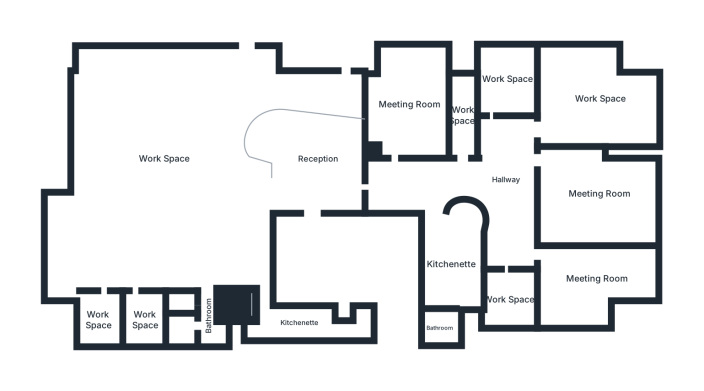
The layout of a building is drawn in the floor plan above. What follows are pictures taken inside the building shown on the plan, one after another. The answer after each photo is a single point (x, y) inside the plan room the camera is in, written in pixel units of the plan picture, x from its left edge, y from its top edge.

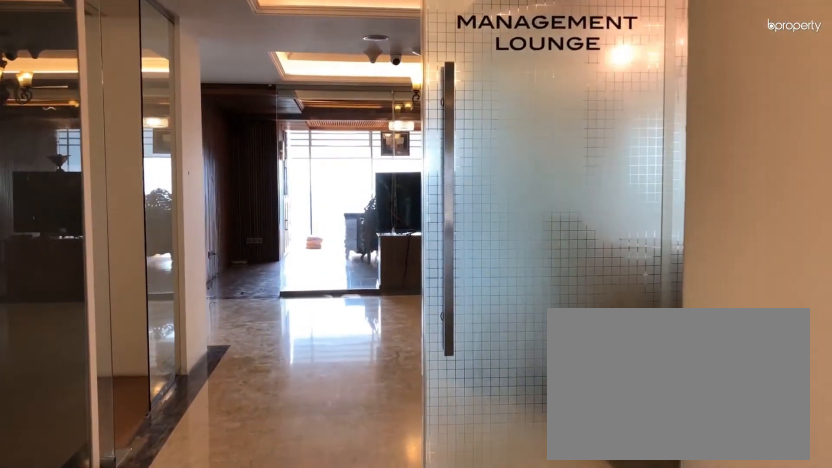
(395, 183)
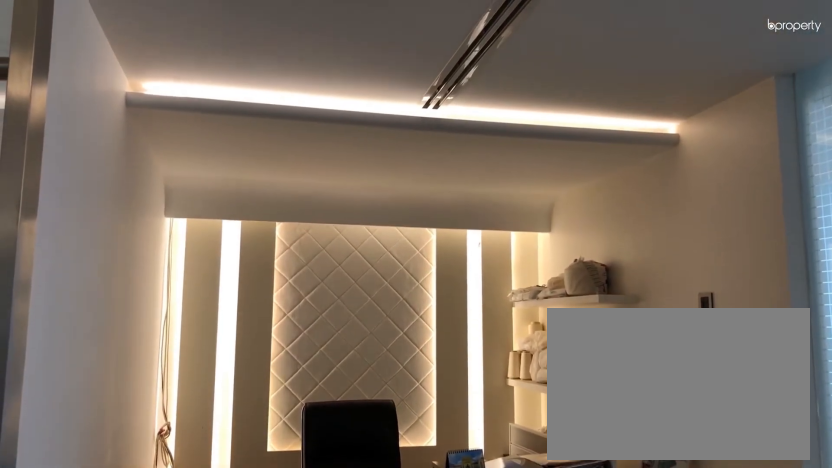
(463, 116)
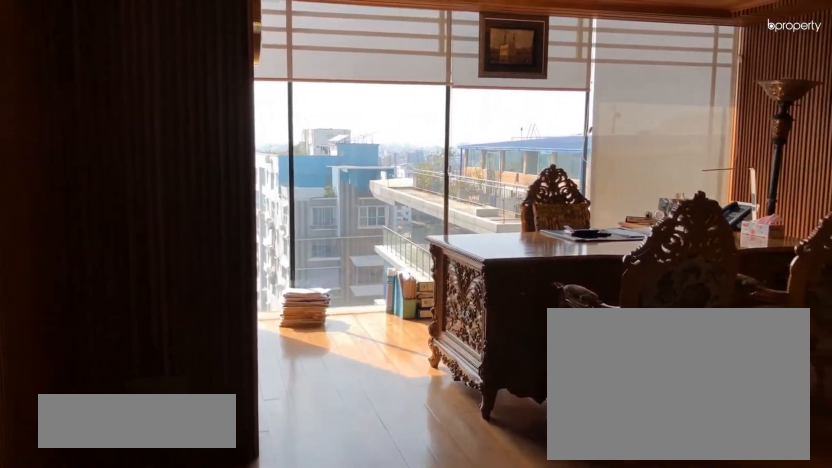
(599, 194)
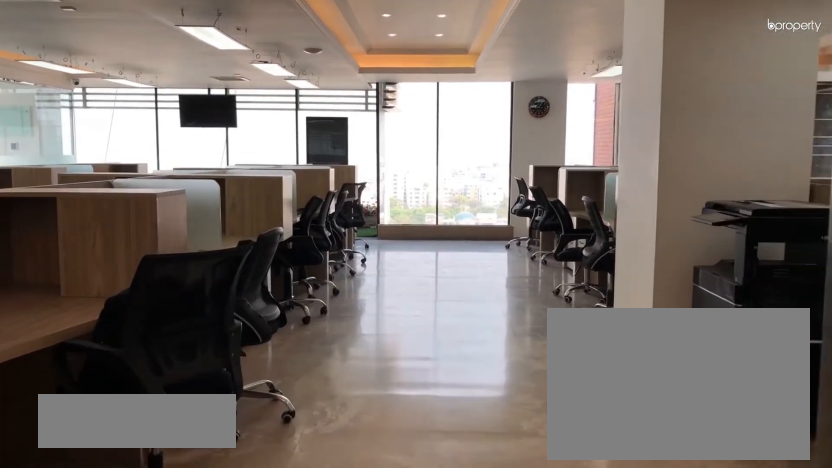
(164, 158)
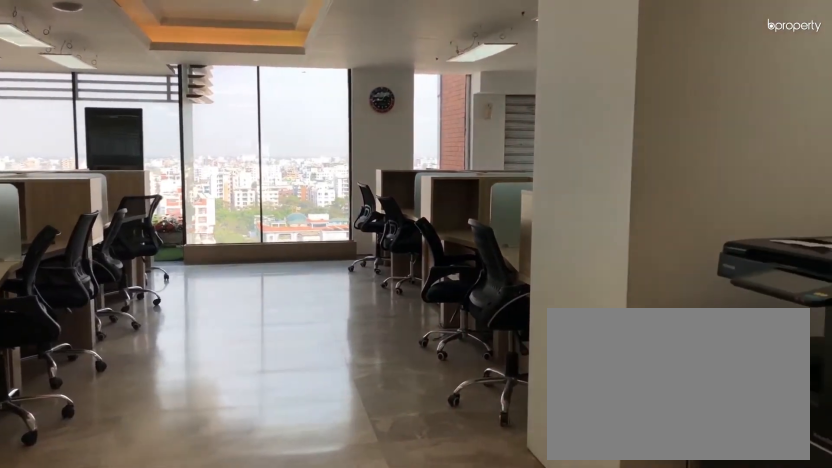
(164, 158)
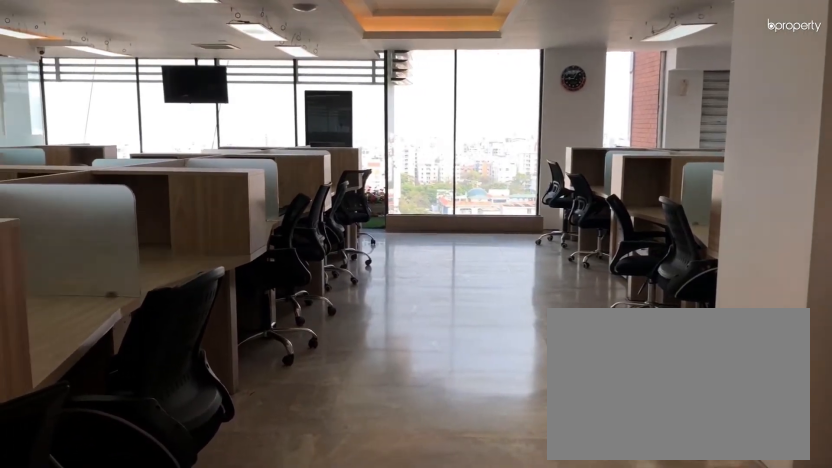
(164, 158)
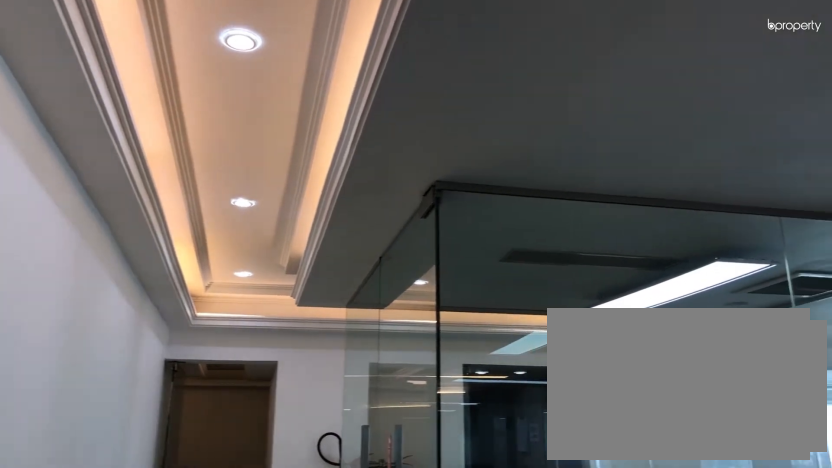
(164, 158)
